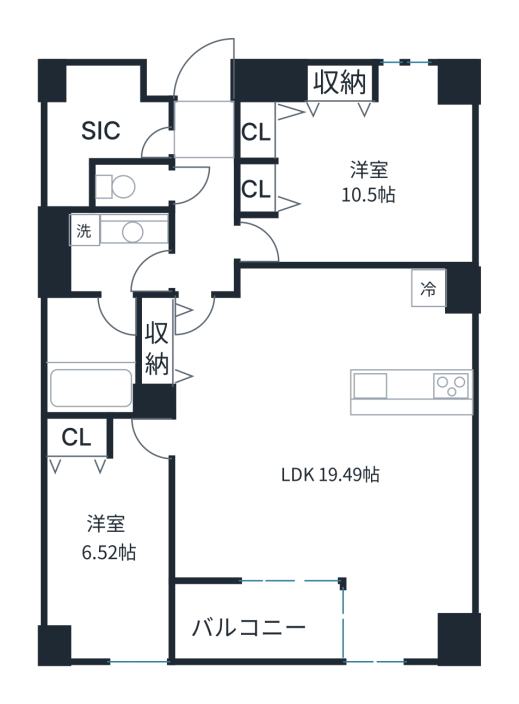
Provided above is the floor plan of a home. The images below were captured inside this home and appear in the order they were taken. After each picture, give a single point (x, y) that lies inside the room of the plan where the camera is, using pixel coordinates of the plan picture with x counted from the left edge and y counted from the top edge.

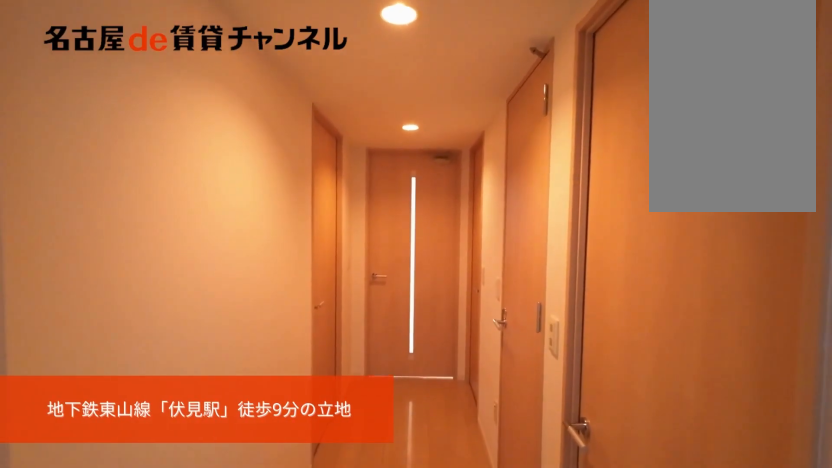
(202, 127)
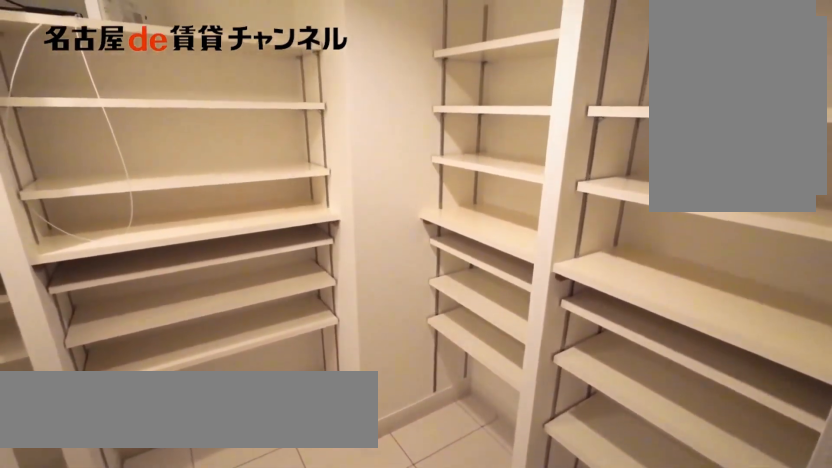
(104, 125)
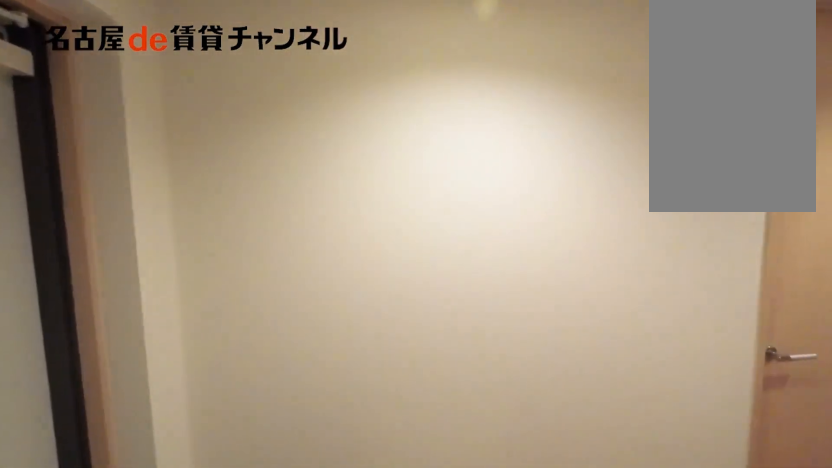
(105, 126)
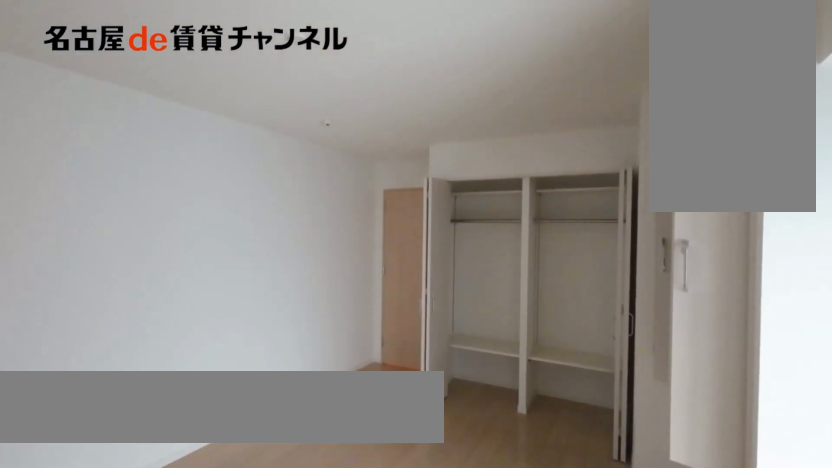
(353, 163)
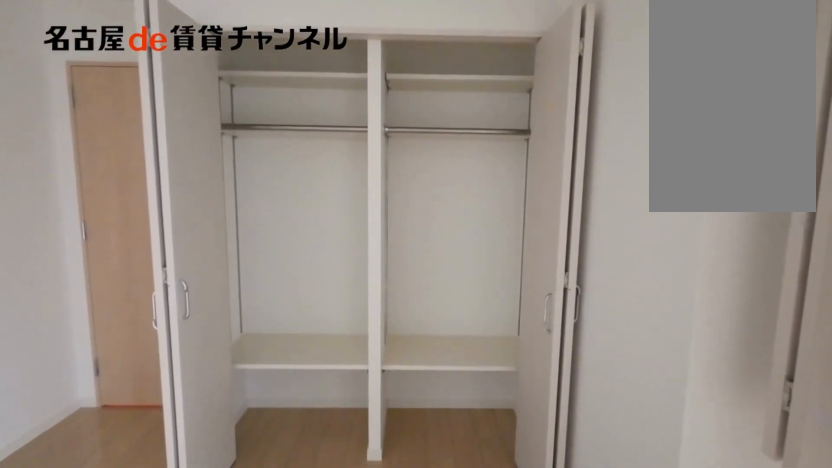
(352, 163)
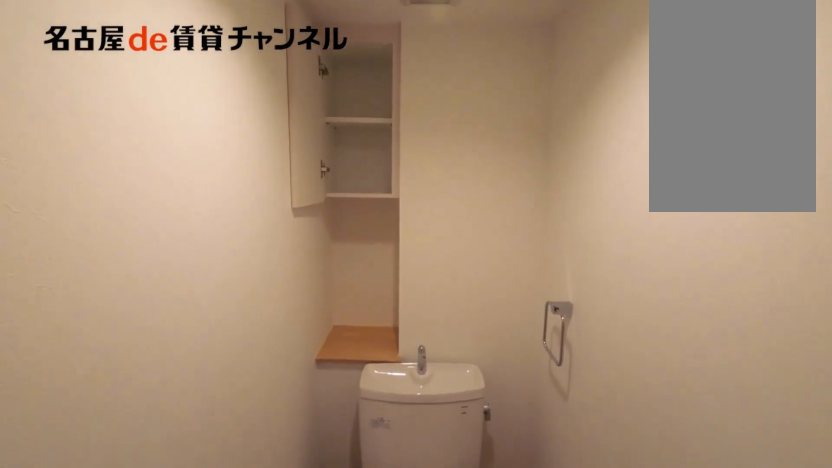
(130, 185)
